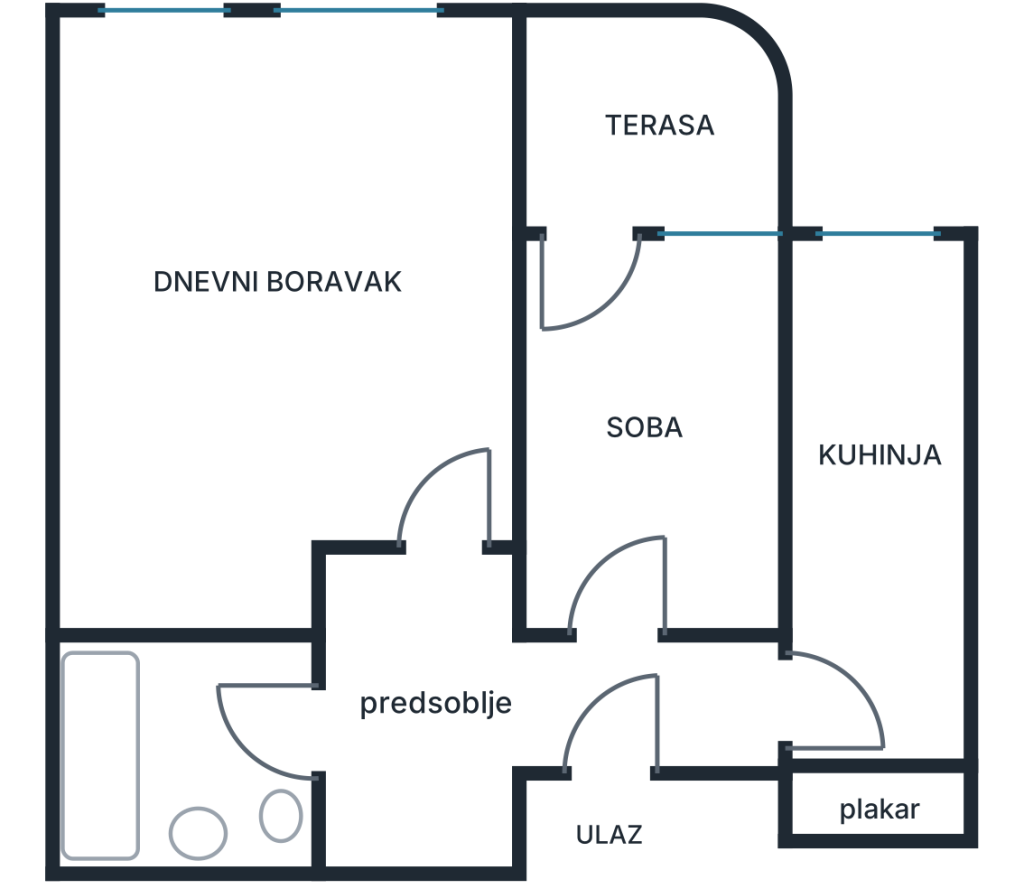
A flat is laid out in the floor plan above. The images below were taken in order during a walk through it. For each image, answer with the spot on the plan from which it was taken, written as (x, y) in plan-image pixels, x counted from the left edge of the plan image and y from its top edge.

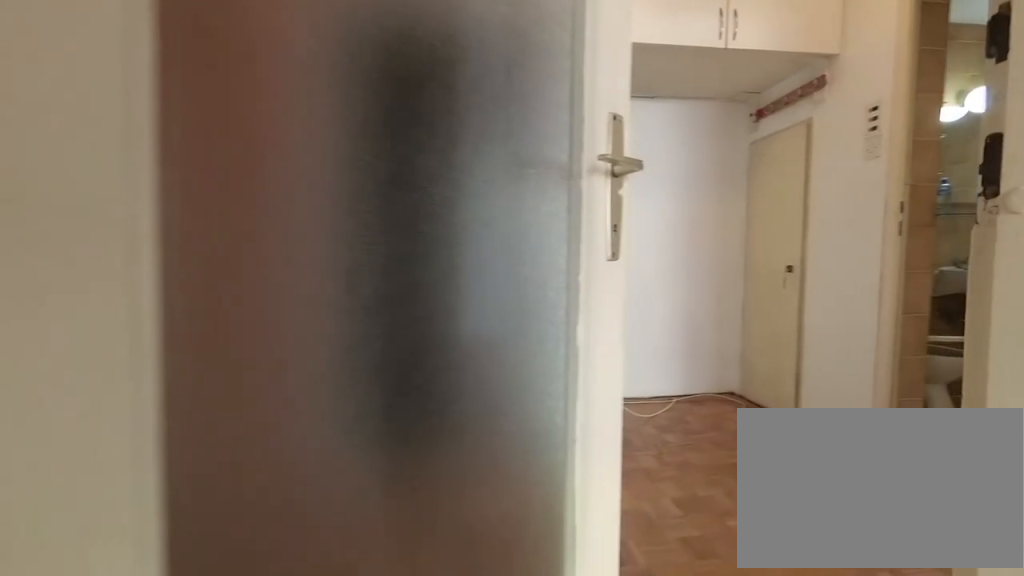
(620, 561)
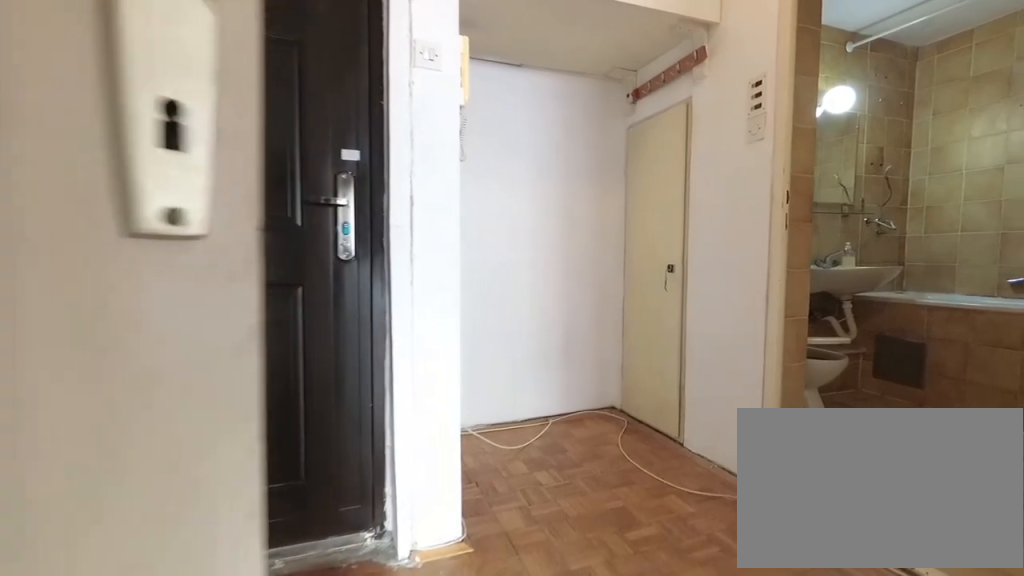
(622, 616)
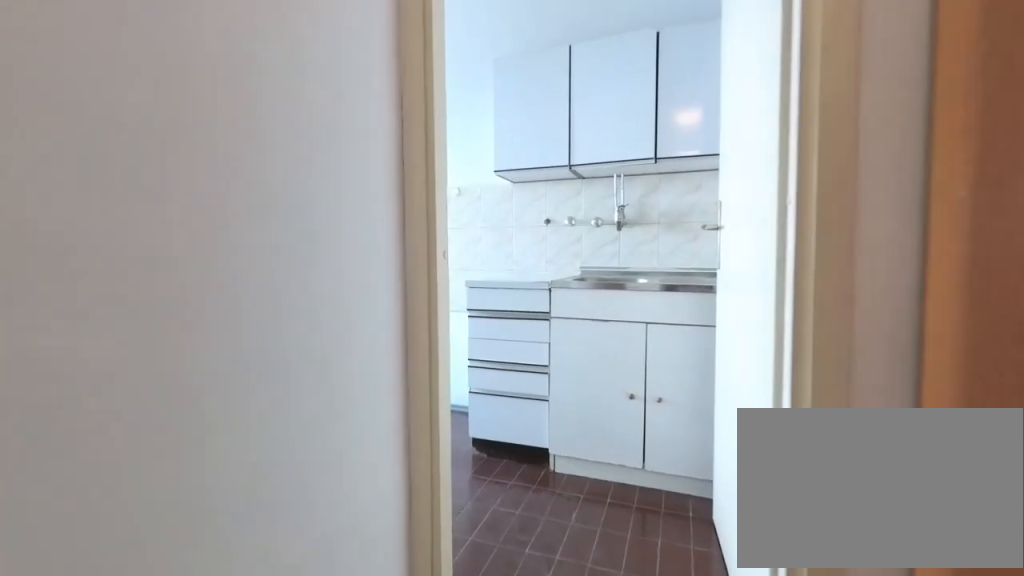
(679, 715)
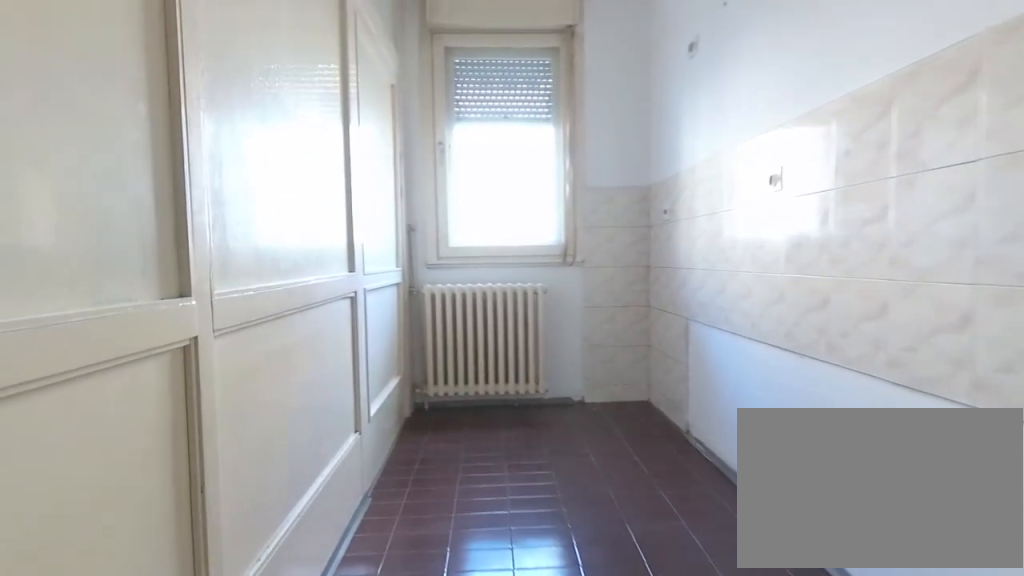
(875, 622)
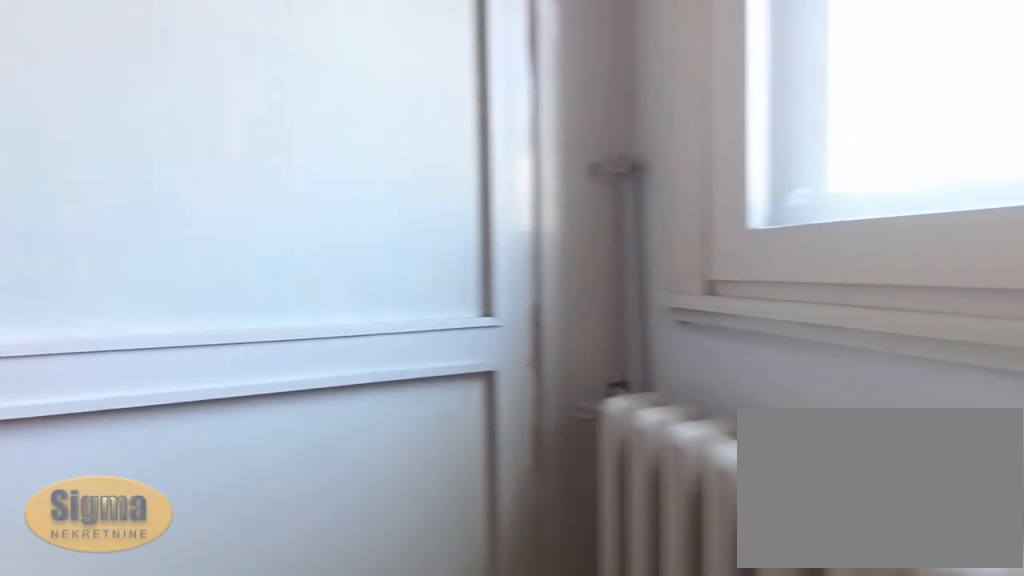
(902, 325)
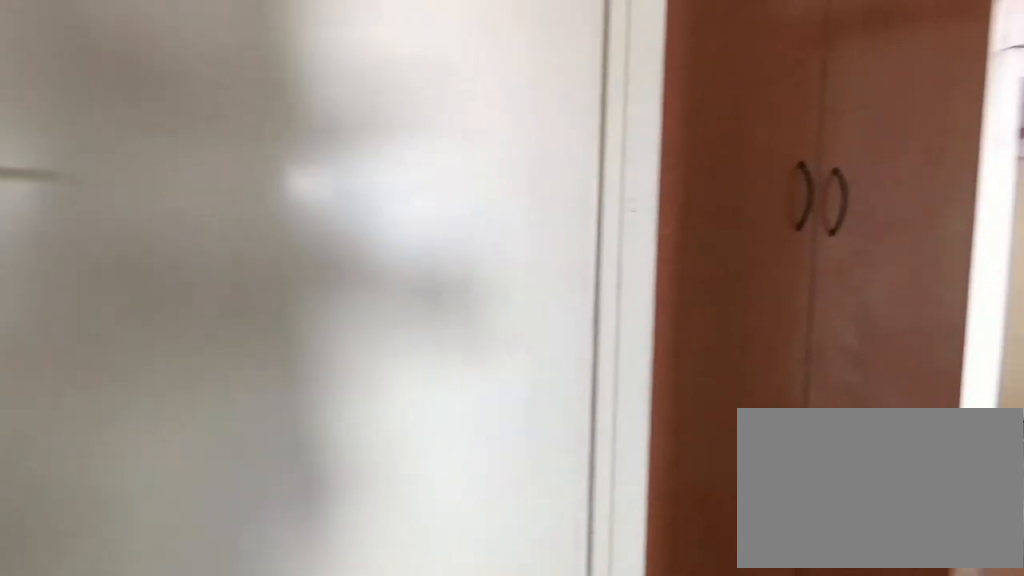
(894, 653)
